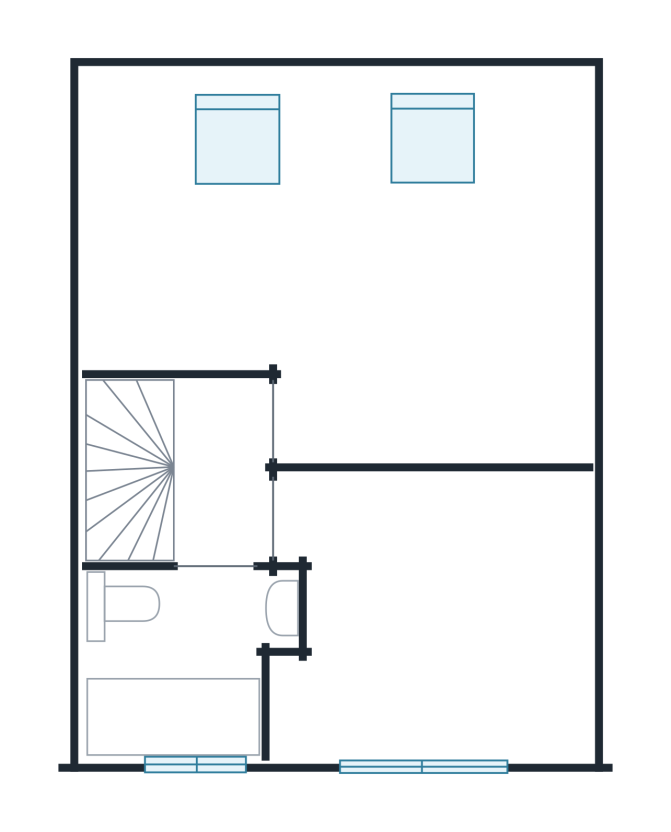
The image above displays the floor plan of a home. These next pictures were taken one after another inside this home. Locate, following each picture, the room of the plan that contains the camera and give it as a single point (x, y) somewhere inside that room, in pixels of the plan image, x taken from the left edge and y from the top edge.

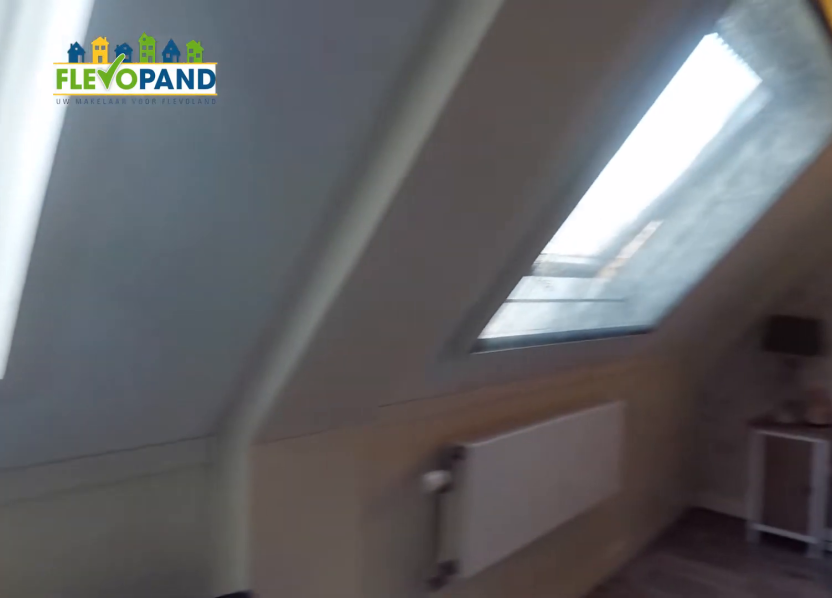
(322, 224)
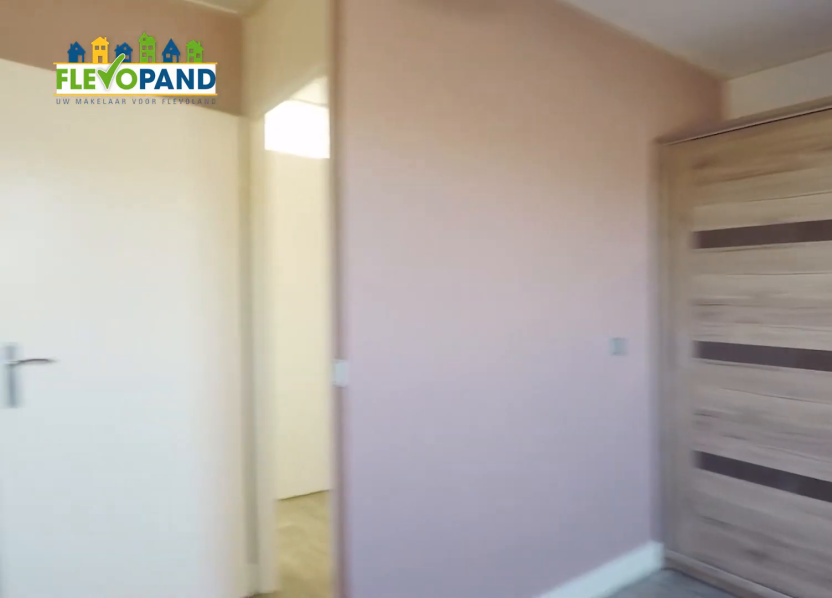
(322, 224)
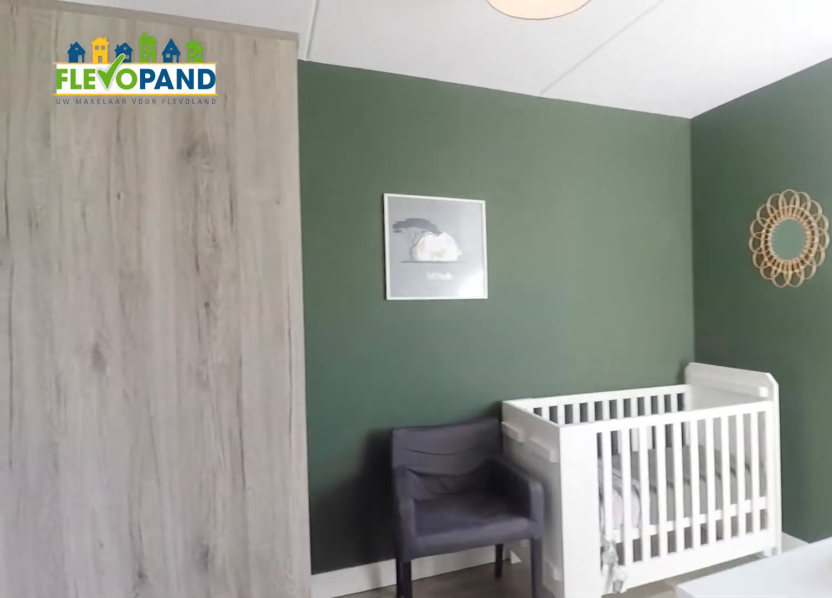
(435, 616)
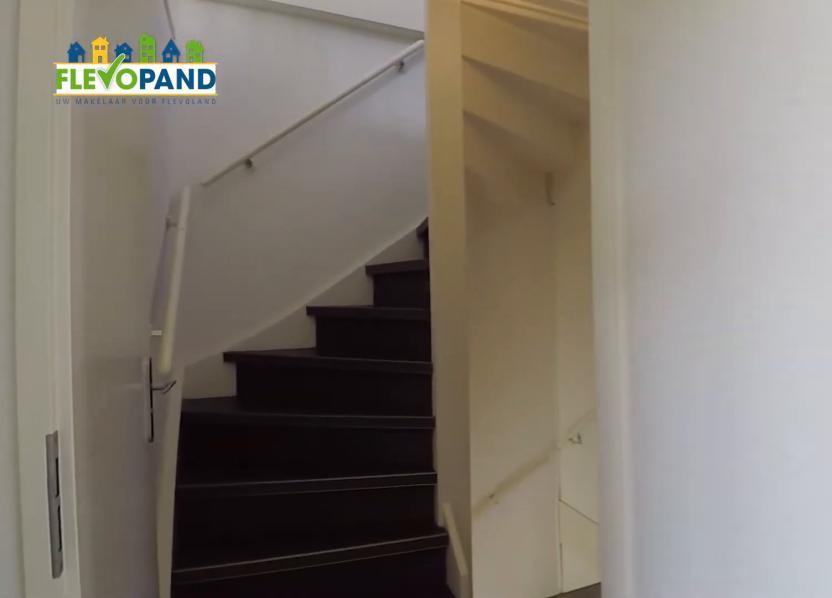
(435, 616)
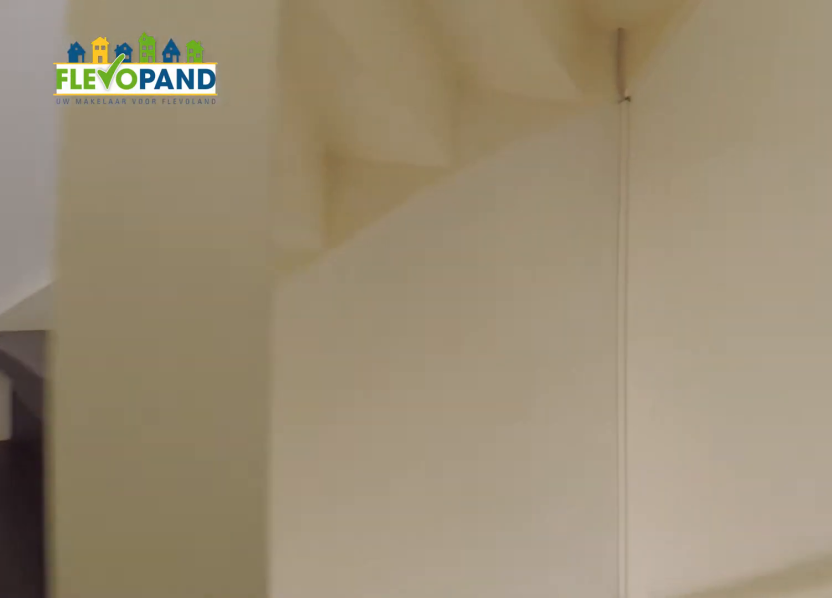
(219, 469)
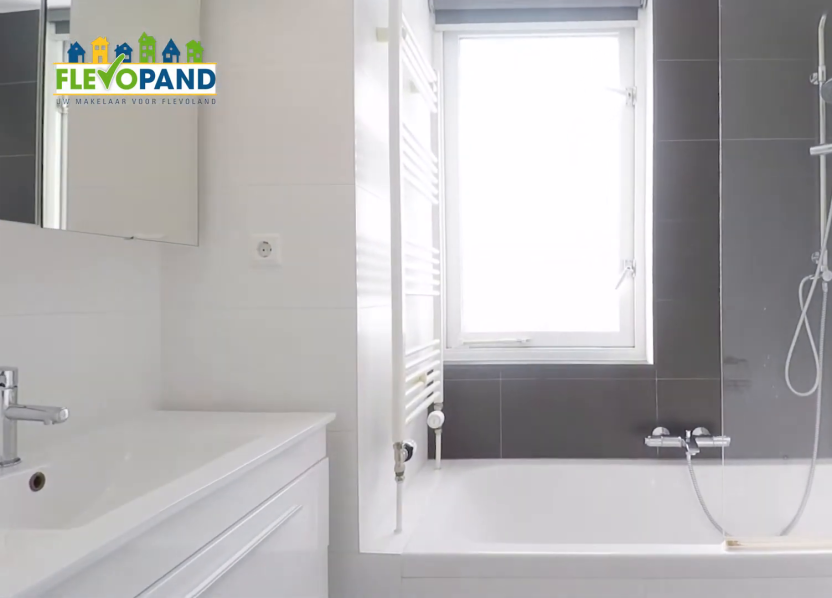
(174, 715)
